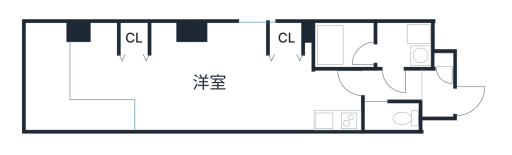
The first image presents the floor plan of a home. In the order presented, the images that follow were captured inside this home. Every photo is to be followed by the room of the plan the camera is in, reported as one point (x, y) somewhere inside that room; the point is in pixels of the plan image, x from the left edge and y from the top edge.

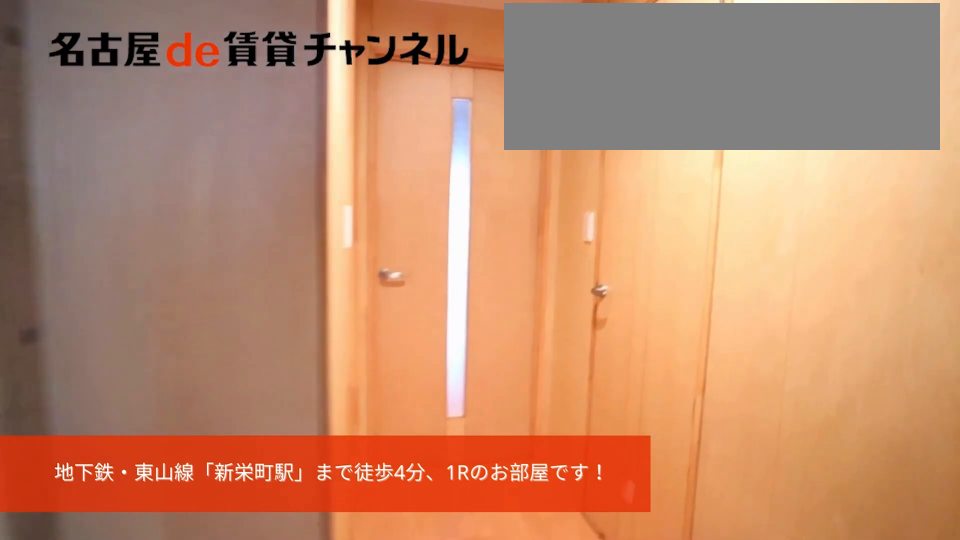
(443, 58)
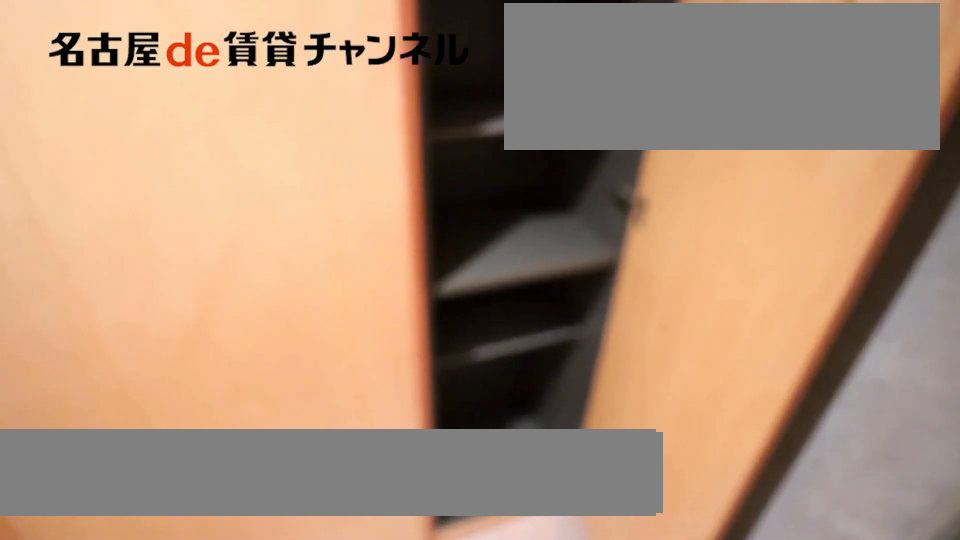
(443, 58)
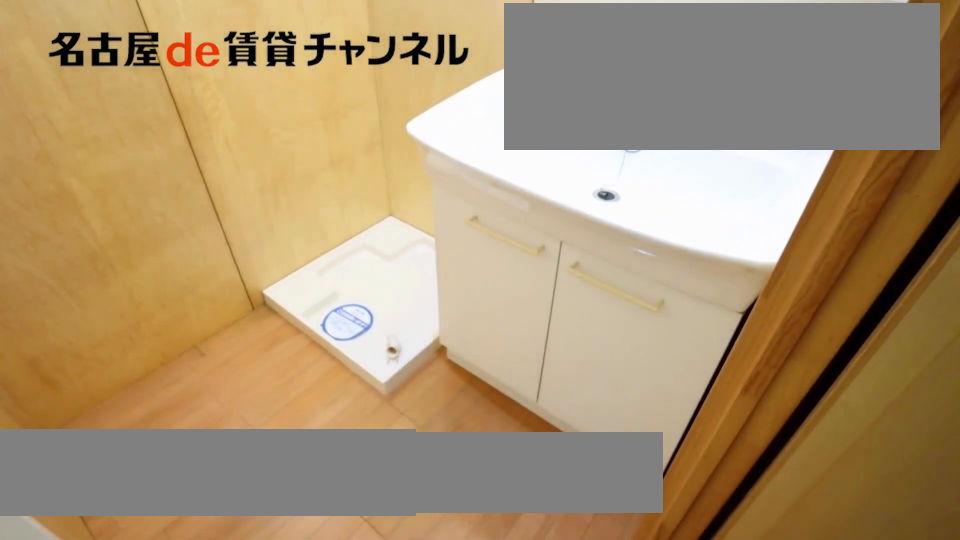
(404, 46)
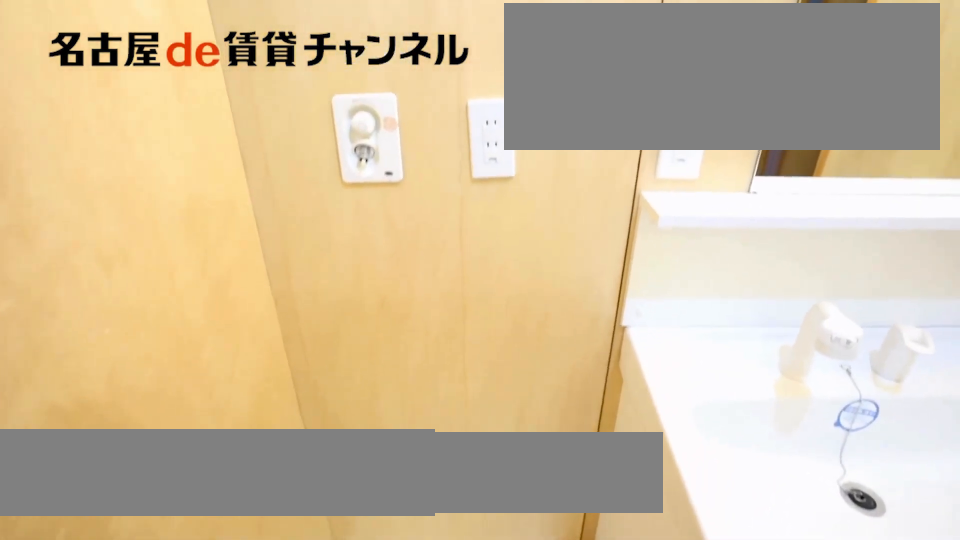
(404, 46)
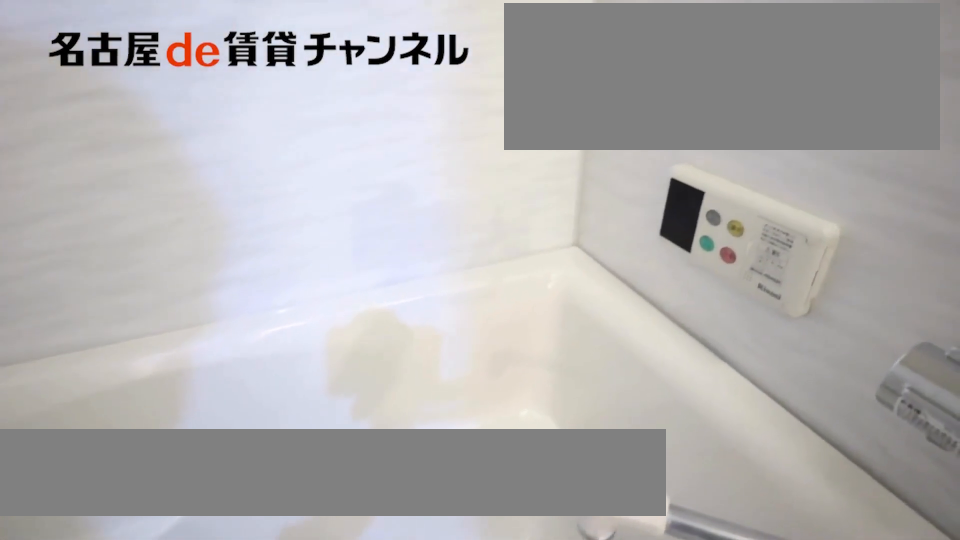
(344, 46)
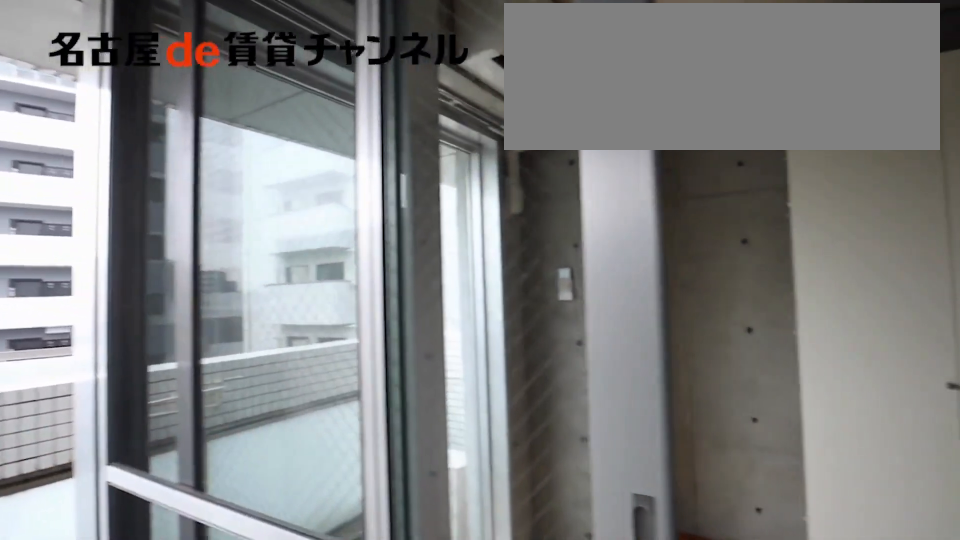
(67, 90)
